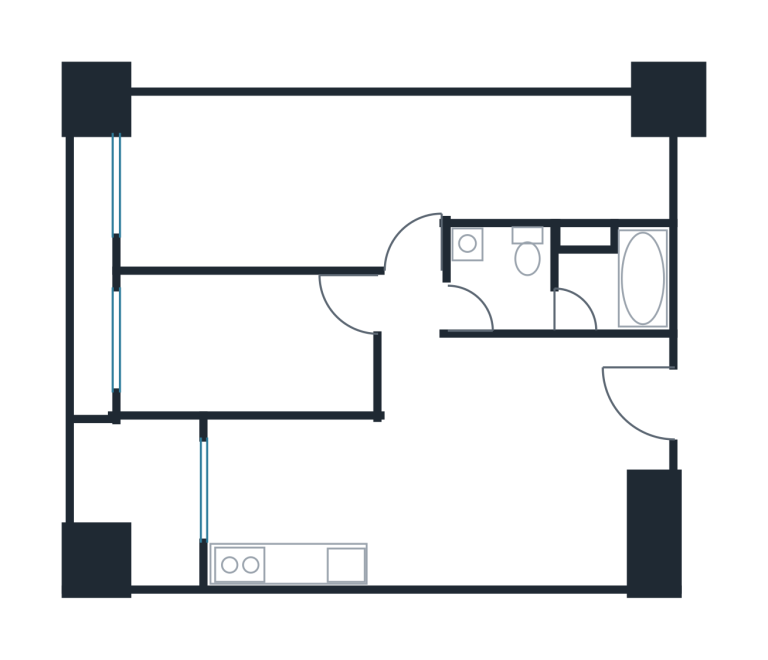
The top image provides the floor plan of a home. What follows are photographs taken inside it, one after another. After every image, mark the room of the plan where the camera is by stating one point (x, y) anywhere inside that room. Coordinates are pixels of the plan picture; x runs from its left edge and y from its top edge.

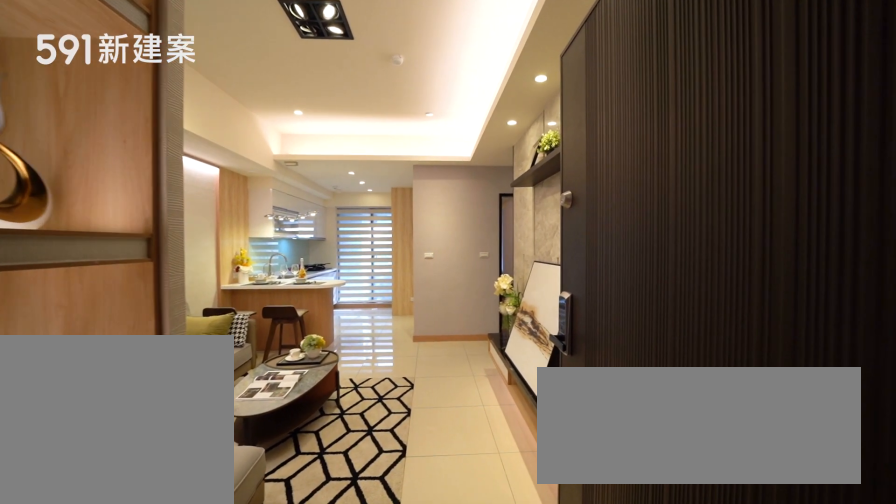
(634, 401)
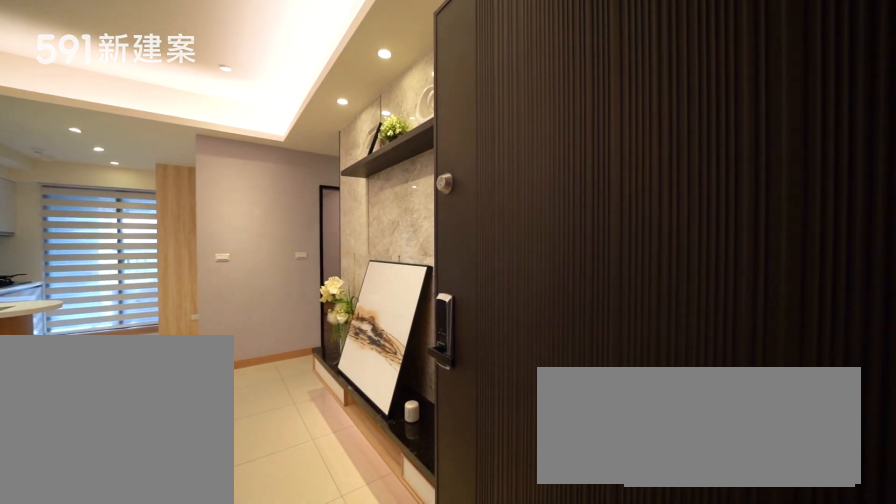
(634, 401)
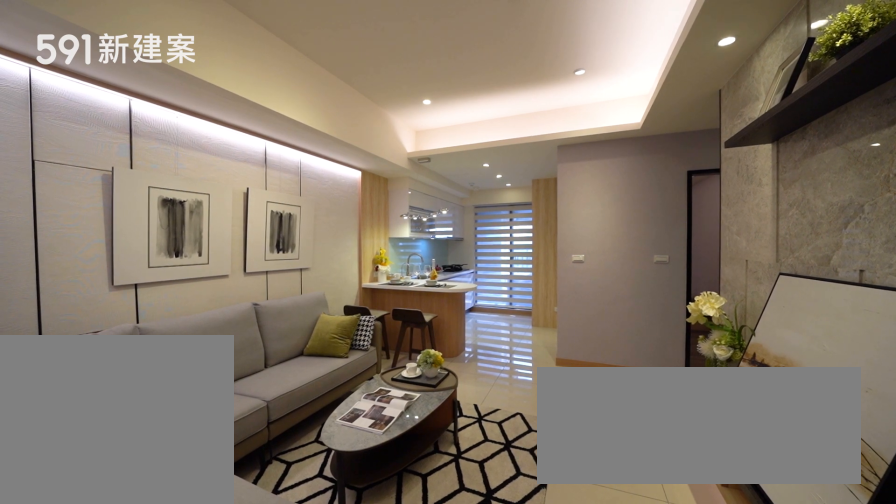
(538, 462)
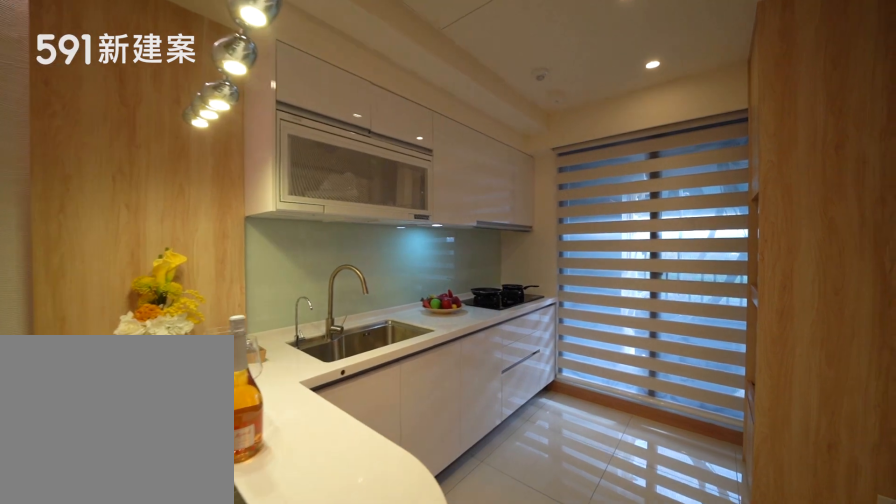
(309, 504)
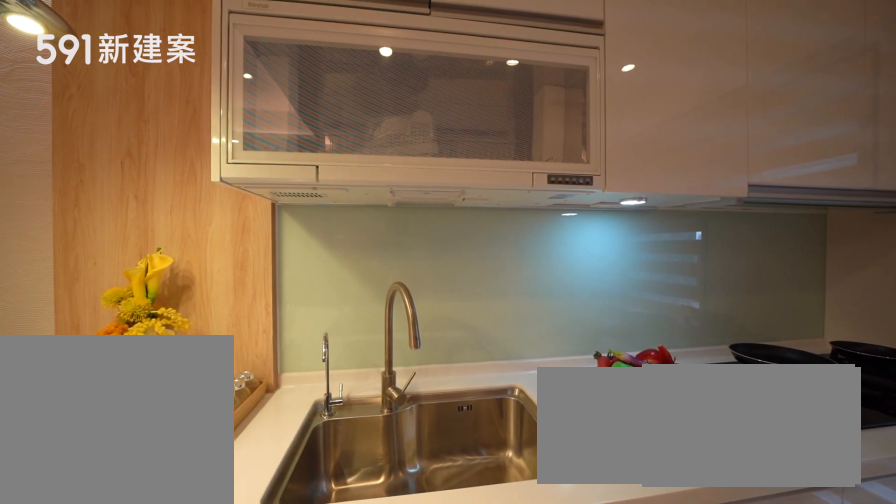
(309, 504)
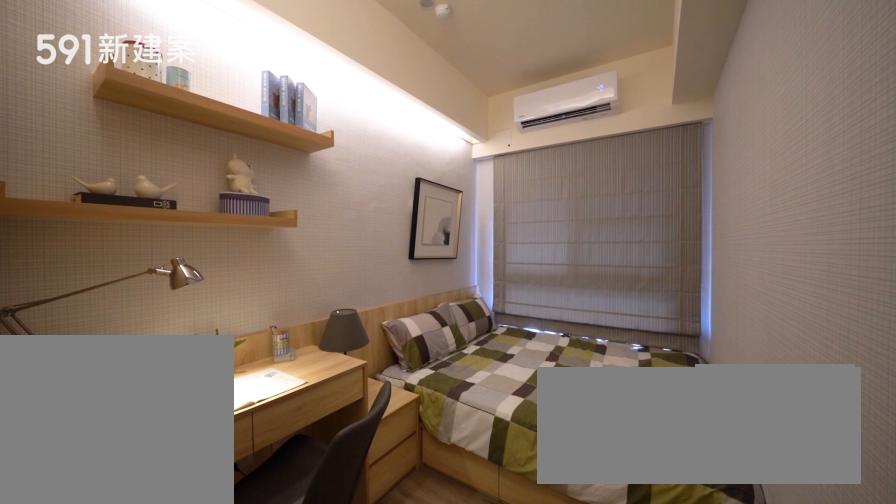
(245, 343)
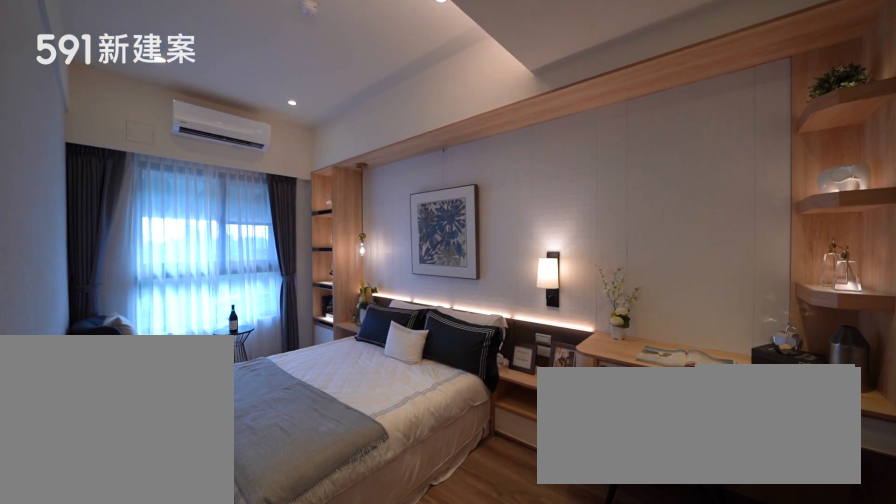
(276, 182)
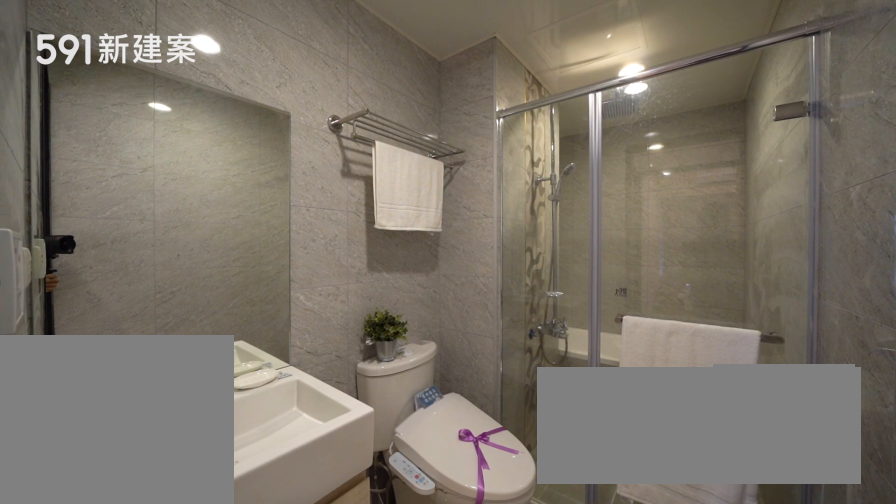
(562, 280)
